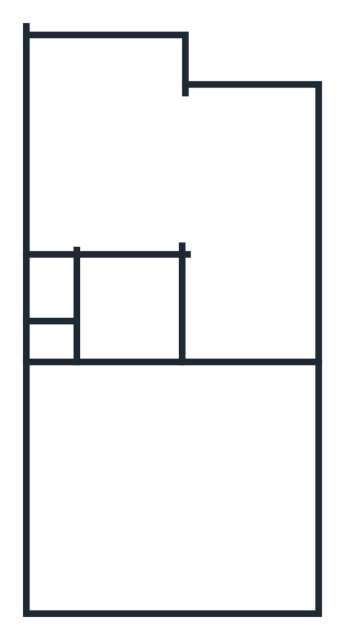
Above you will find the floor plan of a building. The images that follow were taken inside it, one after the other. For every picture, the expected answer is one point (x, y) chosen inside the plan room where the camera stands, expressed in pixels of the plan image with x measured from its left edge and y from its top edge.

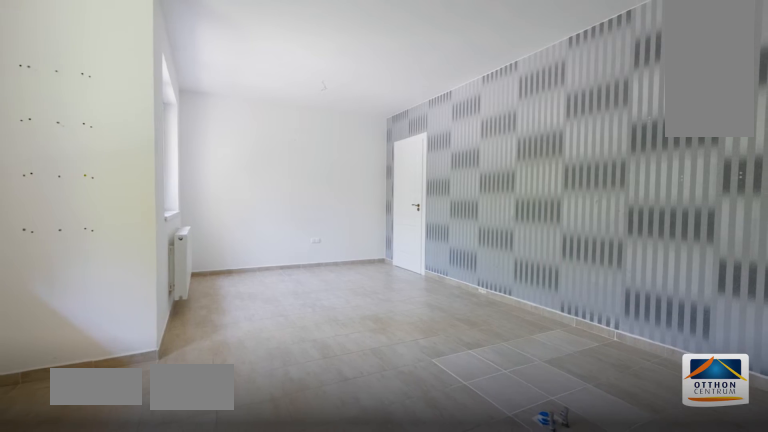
(150, 159)
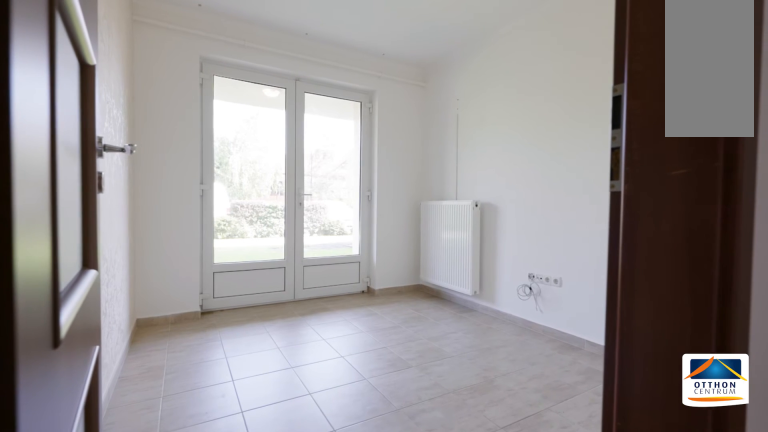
(113, 539)
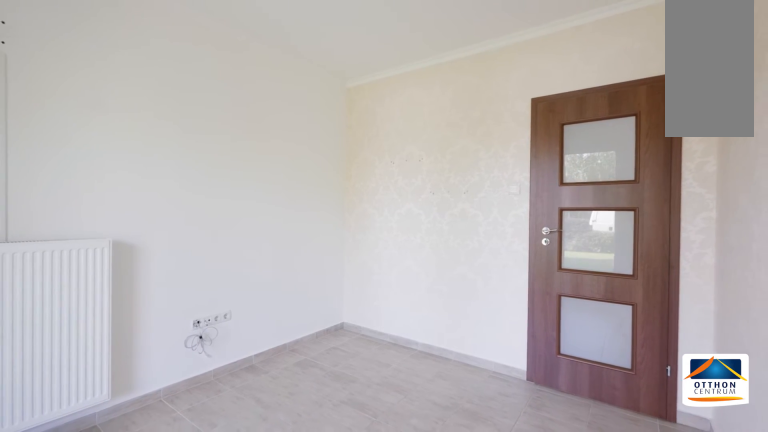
(112, 538)
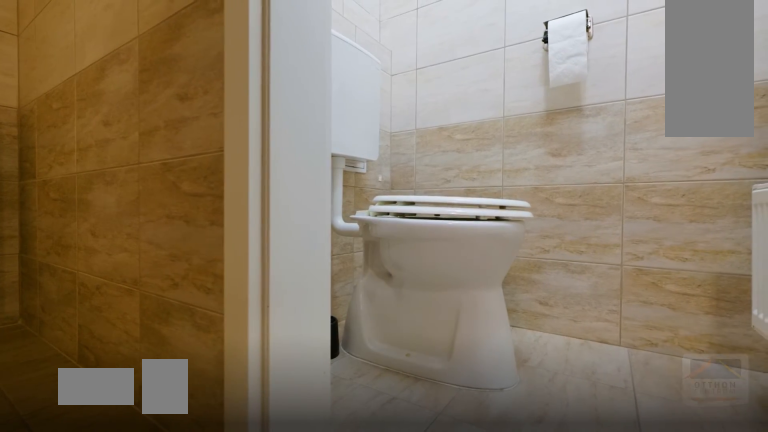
(127, 301)
